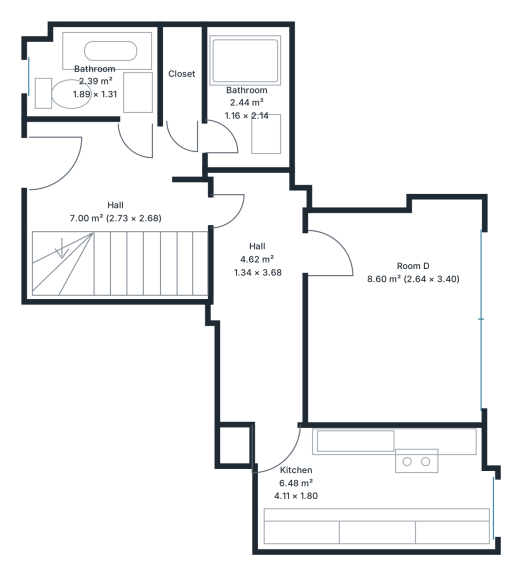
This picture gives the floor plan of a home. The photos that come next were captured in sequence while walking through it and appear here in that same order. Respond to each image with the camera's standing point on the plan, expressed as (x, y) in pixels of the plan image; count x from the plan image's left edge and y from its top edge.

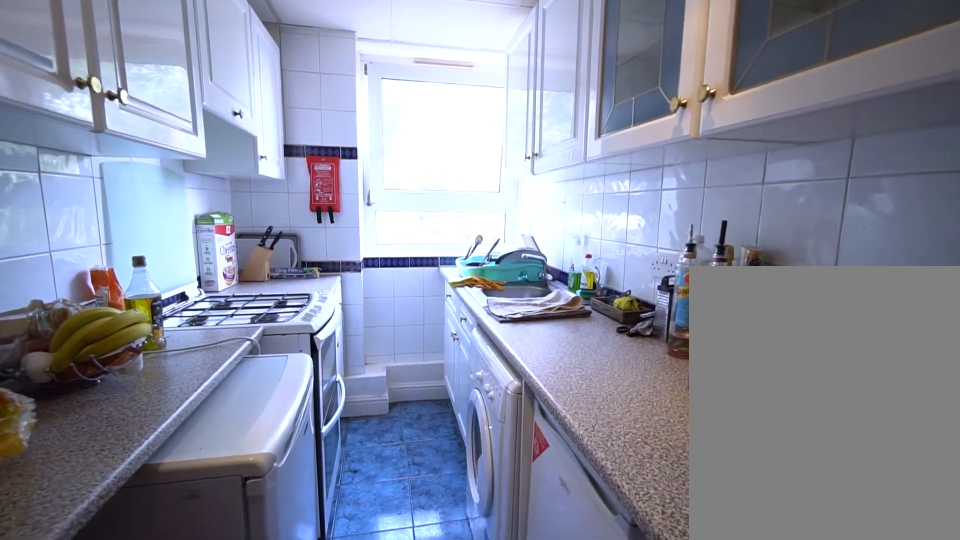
(294, 485)
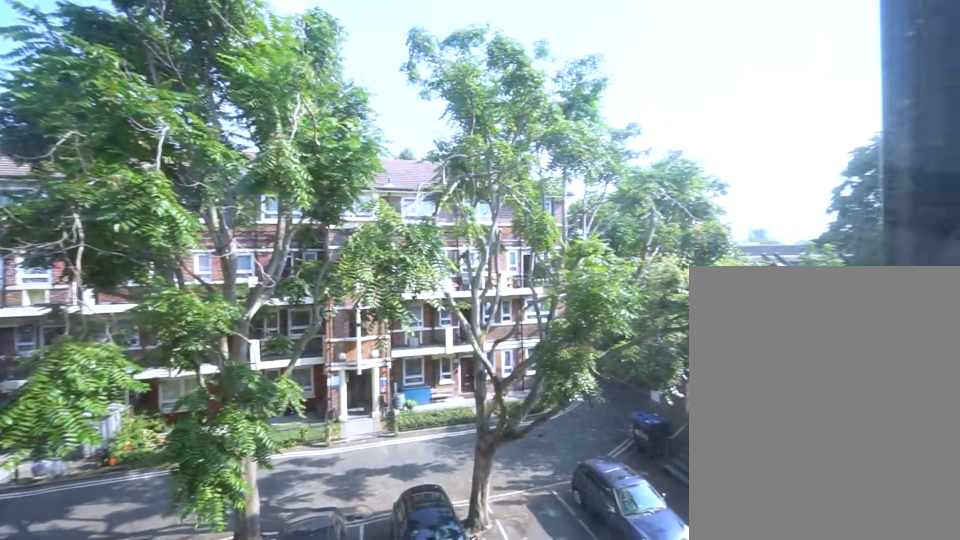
(468, 486)
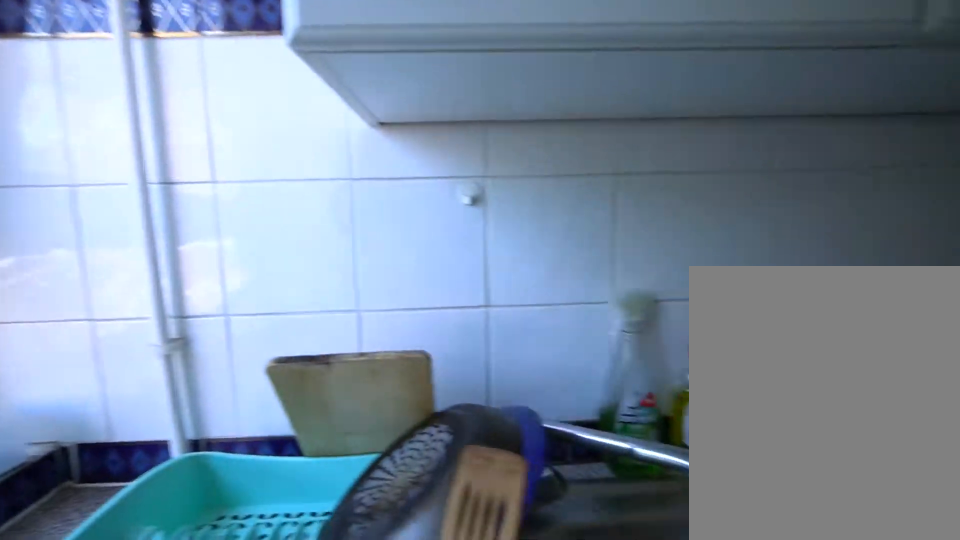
(467, 486)
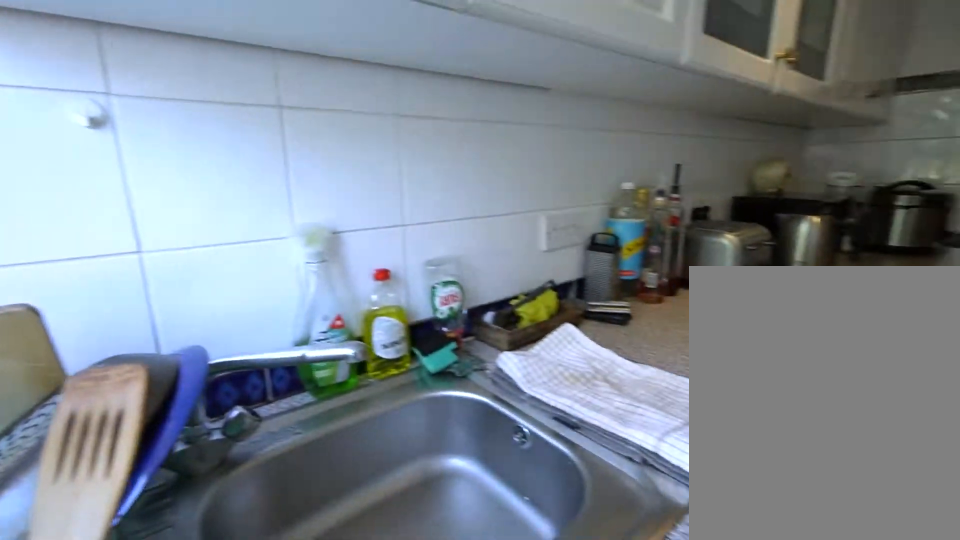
(468, 486)
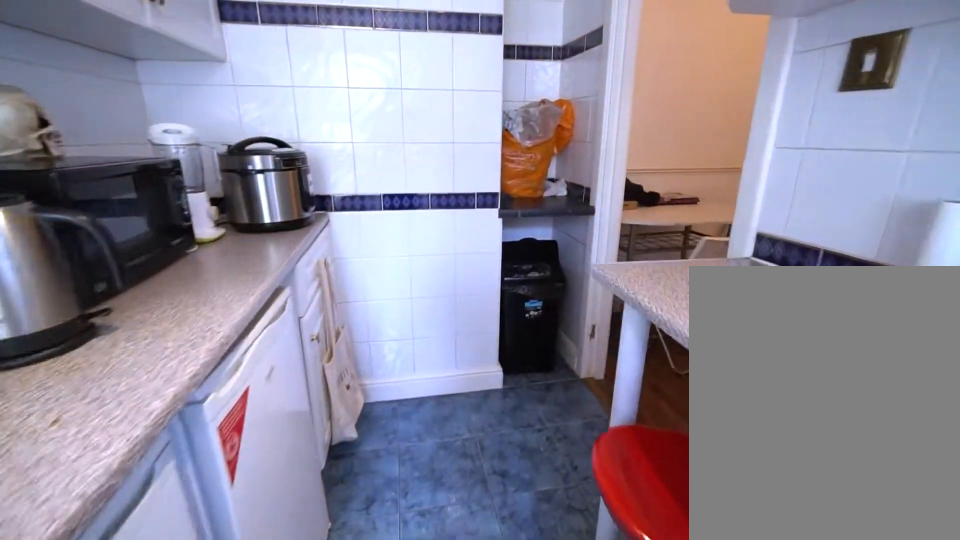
(364, 490)
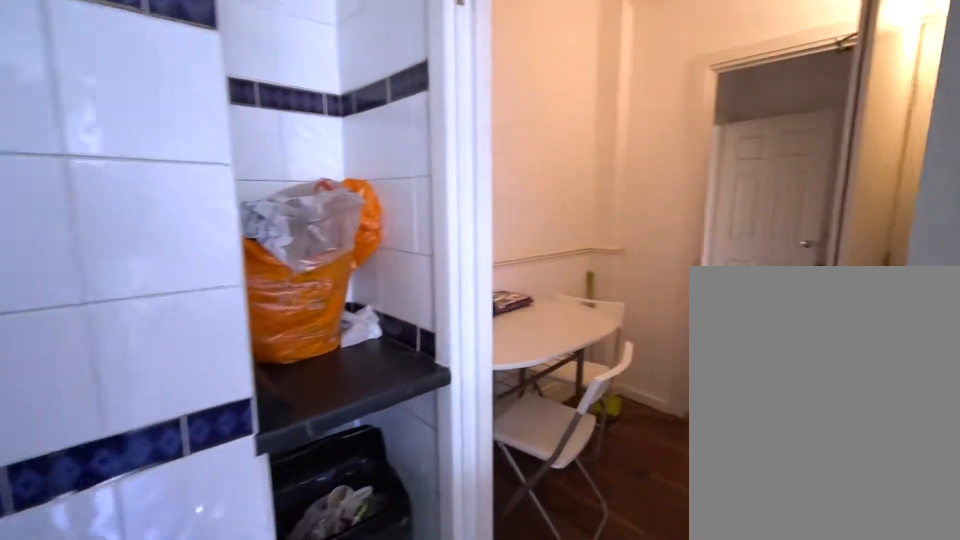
(310, 490)
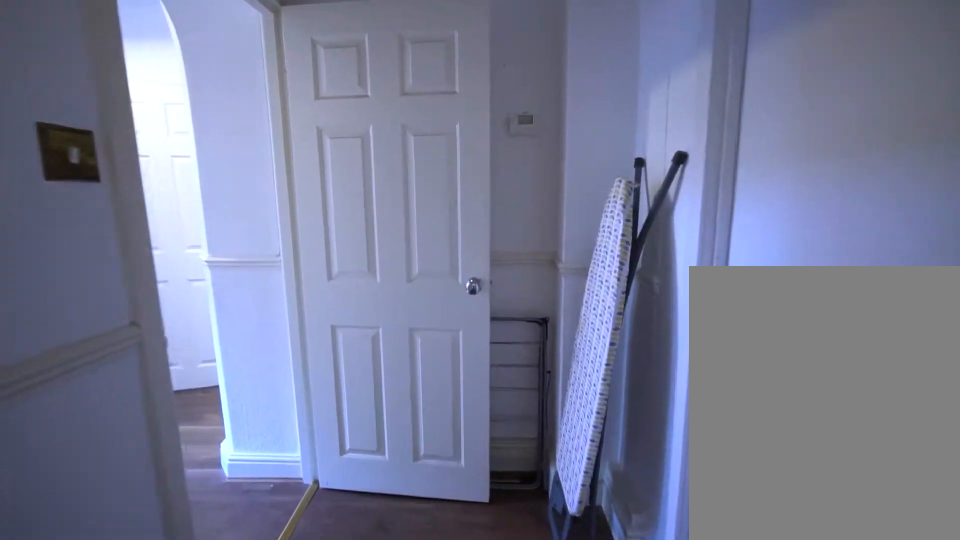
(277, 324)
